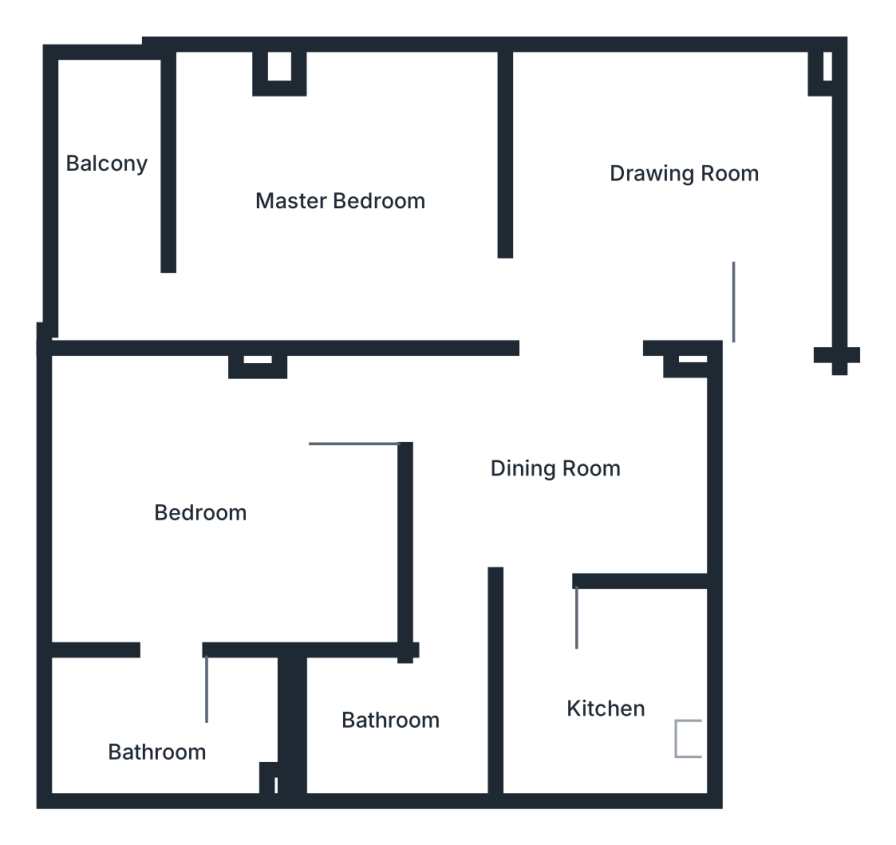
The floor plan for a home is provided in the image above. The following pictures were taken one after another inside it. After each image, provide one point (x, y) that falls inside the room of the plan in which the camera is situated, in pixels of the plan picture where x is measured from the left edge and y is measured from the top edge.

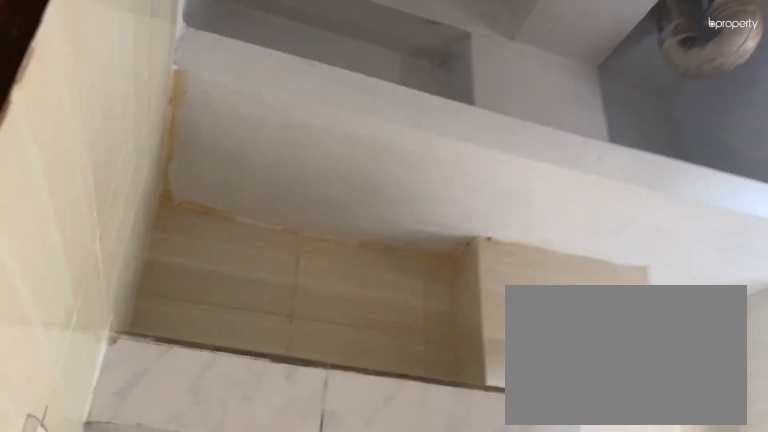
(607, 677)
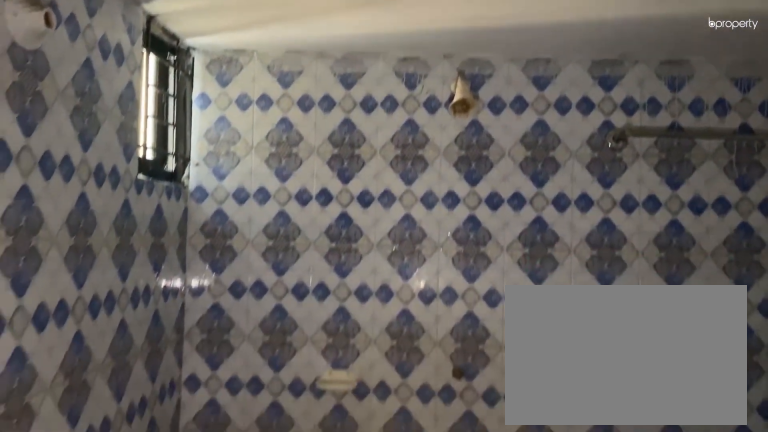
(387, 724)
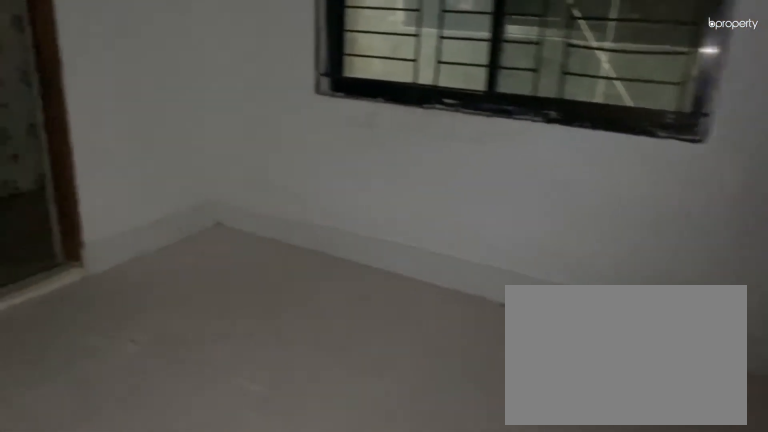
(241, 527)
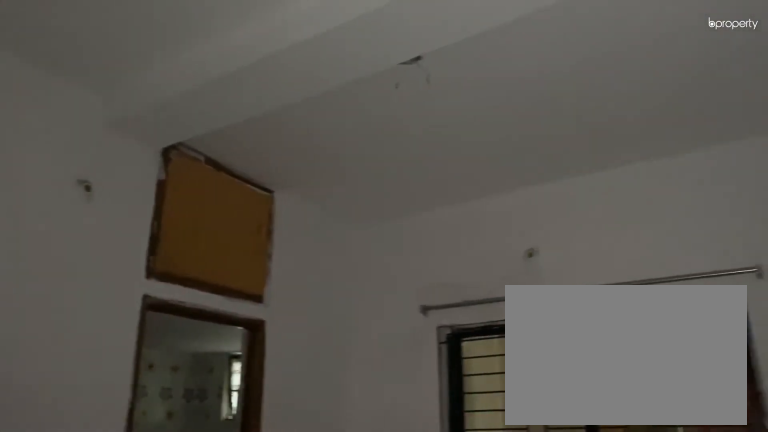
(241, 527)
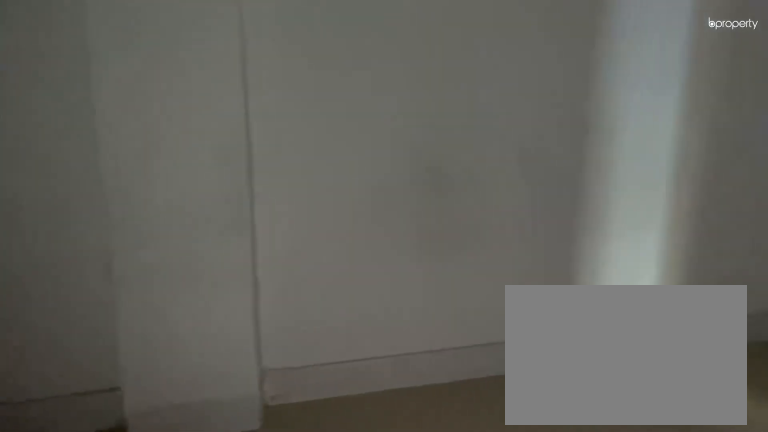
(300, 189)
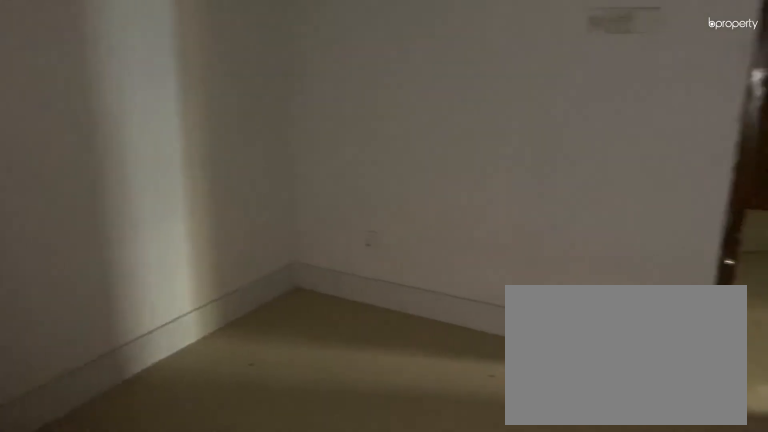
(300, 189)
